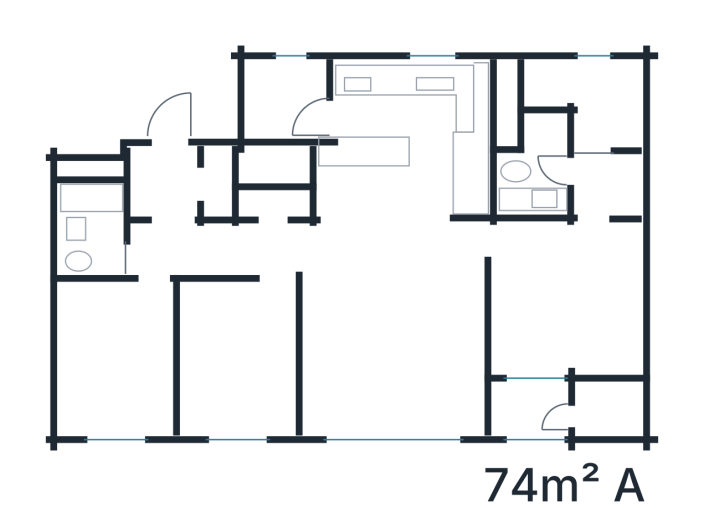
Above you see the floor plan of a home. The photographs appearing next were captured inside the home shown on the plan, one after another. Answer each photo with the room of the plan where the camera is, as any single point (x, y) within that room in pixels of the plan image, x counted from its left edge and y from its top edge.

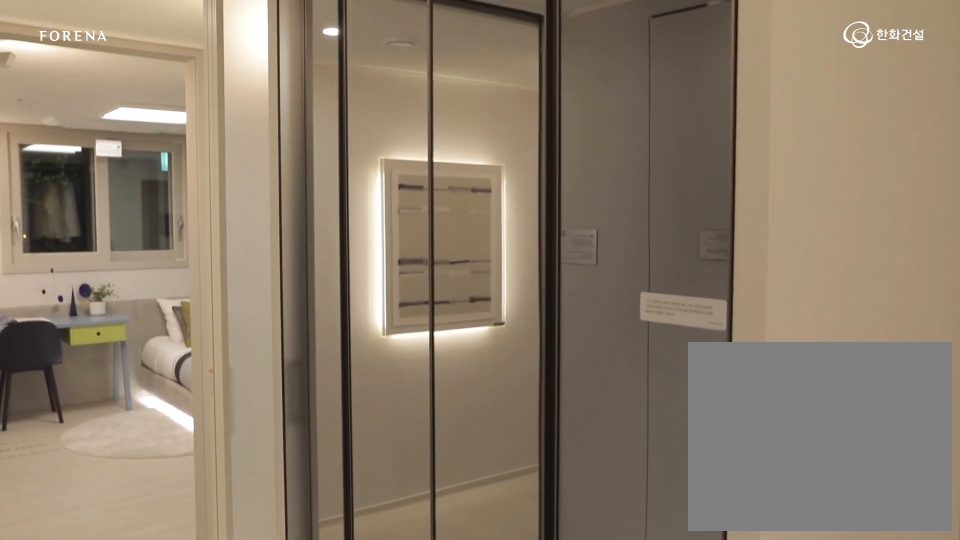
(172, 180)
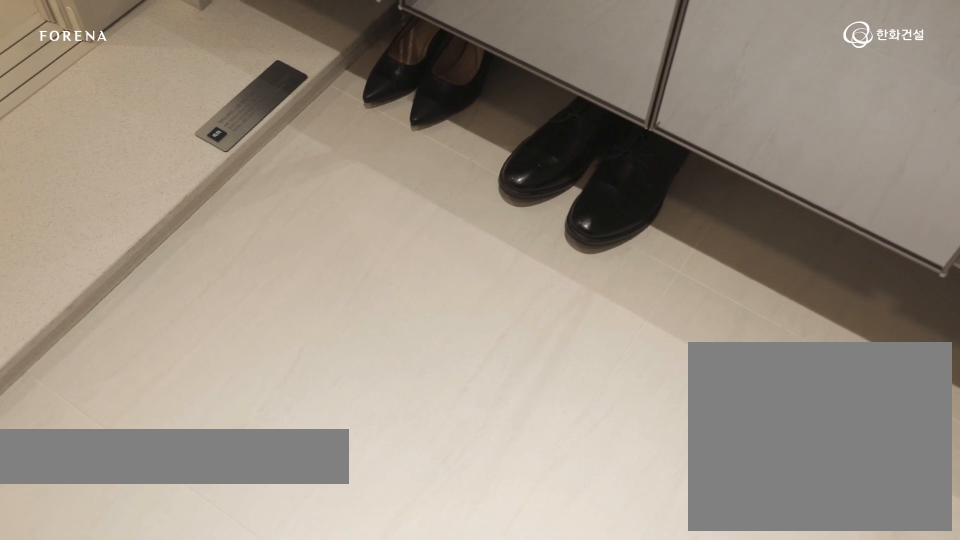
(172, 180)
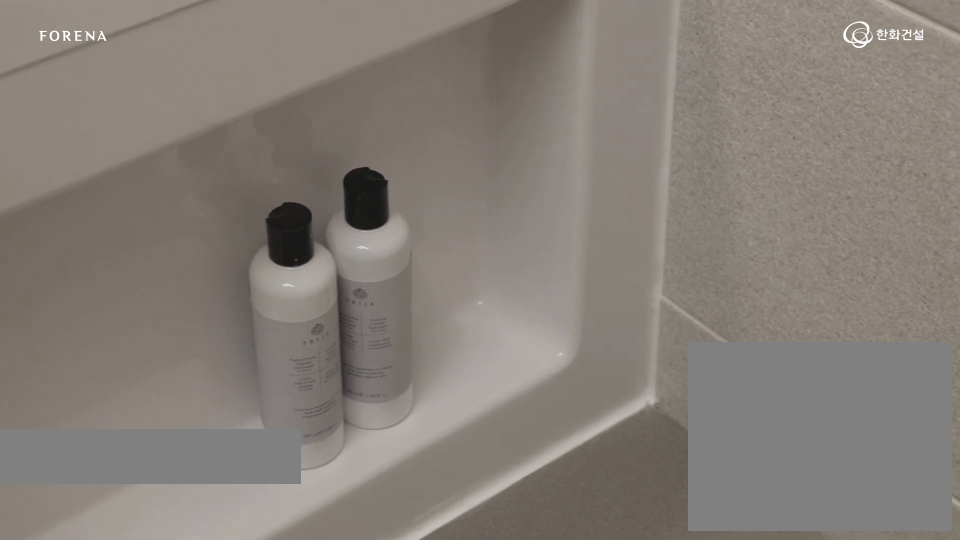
(118, 254)
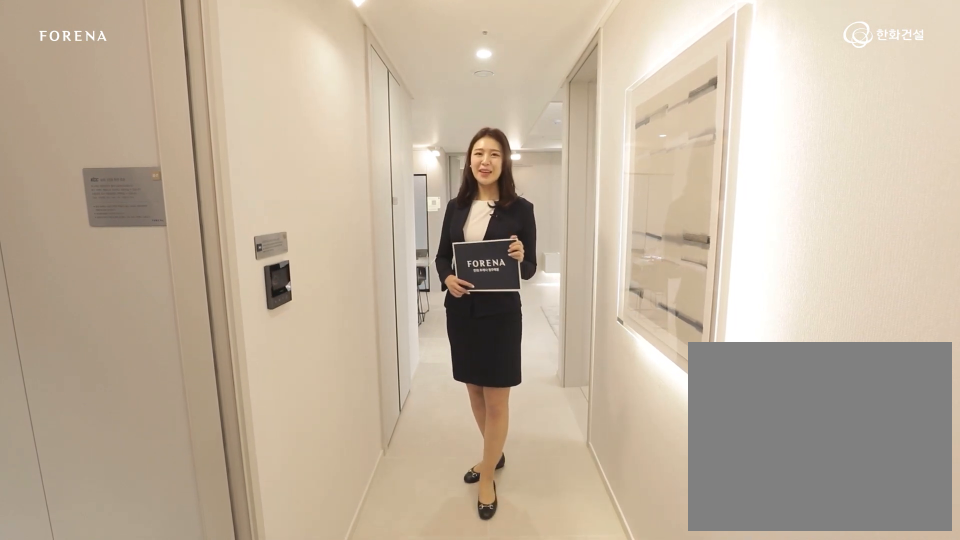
(250, 249)
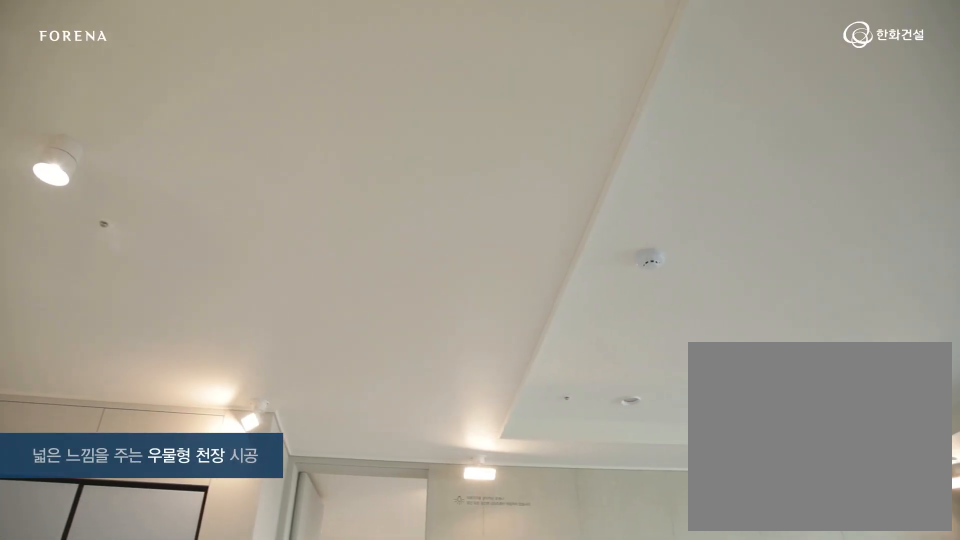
(399, 339)
